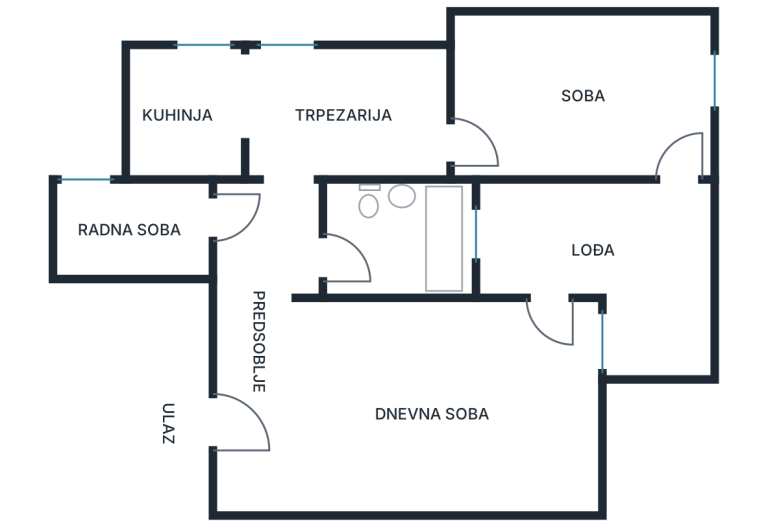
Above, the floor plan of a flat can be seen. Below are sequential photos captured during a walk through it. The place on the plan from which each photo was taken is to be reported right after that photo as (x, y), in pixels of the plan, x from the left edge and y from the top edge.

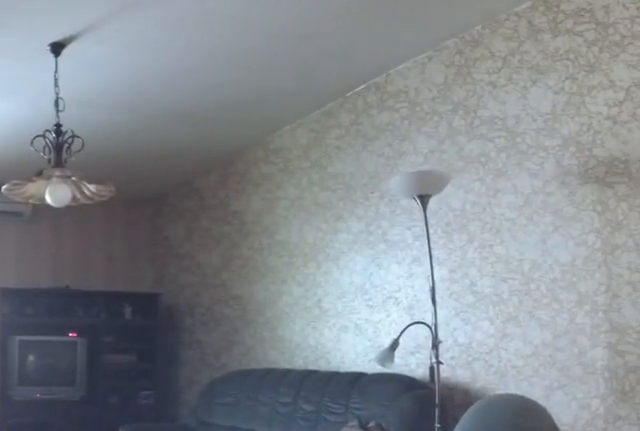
(295, 364)
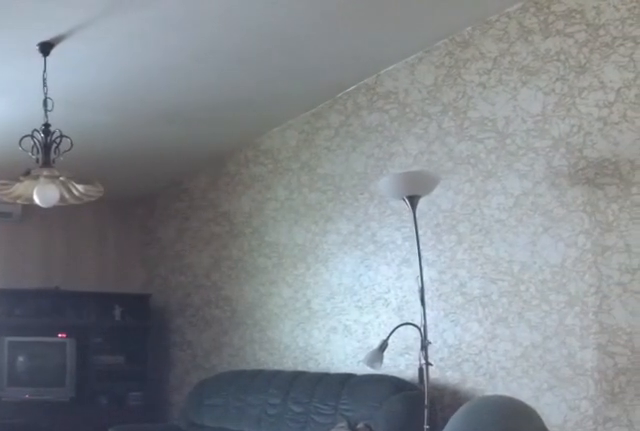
(308, 367)
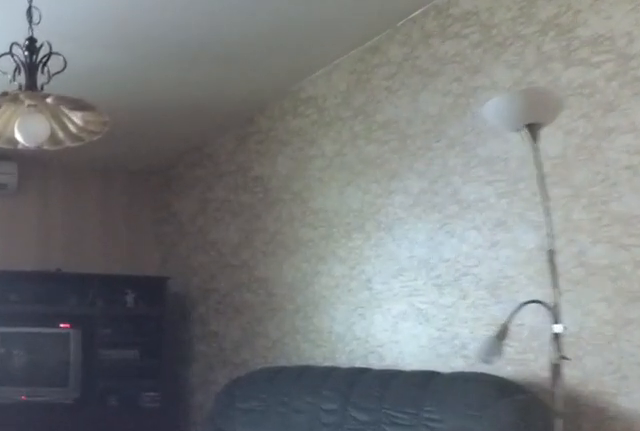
(338, 391)
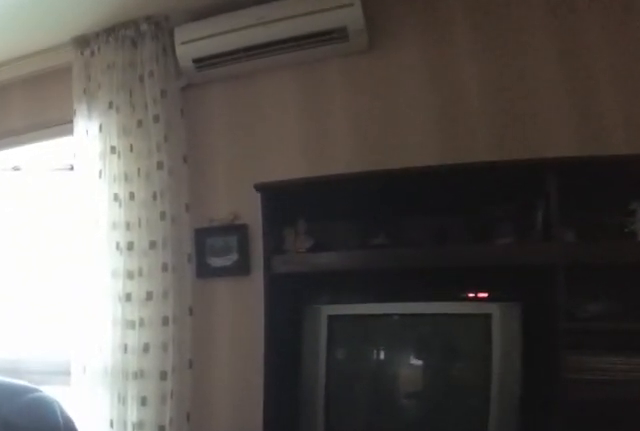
(406, 429)
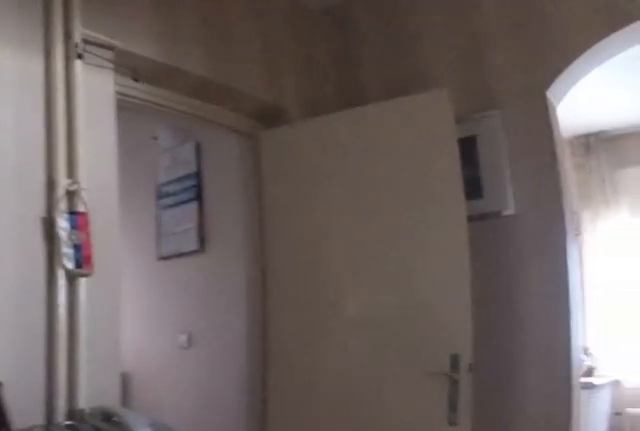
(288, 361)
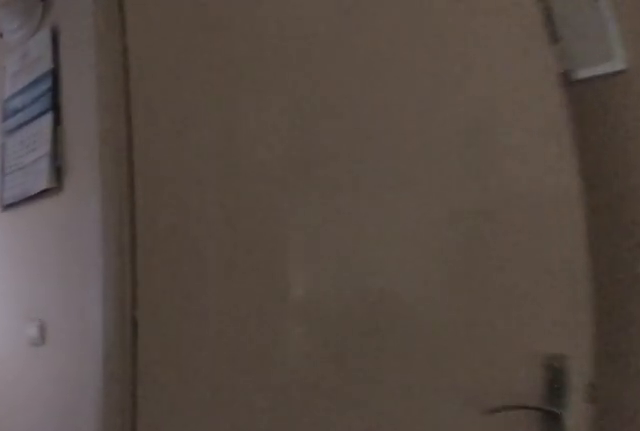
(269, 264)
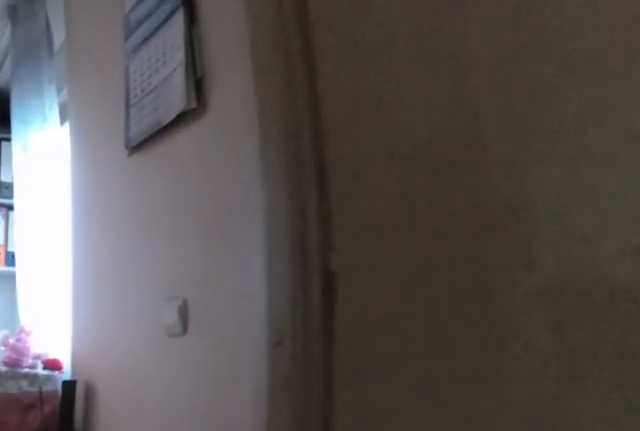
(252, 232)
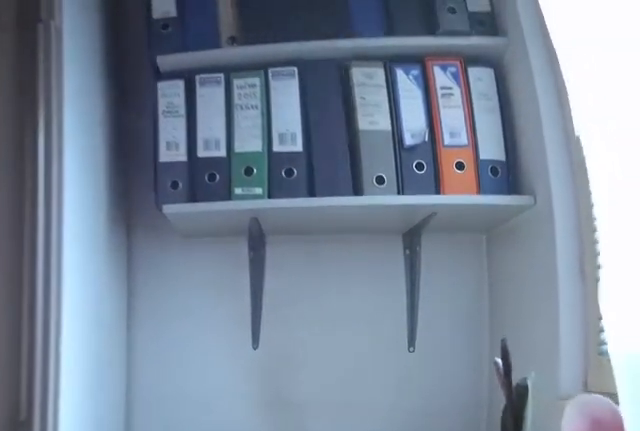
(130, 220)
